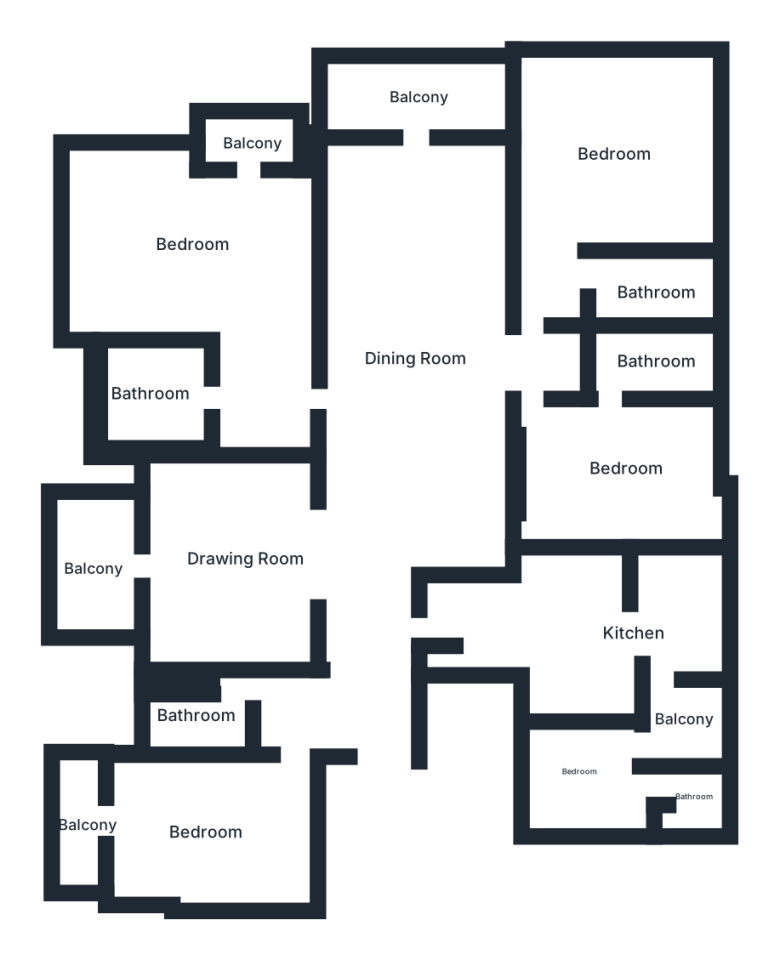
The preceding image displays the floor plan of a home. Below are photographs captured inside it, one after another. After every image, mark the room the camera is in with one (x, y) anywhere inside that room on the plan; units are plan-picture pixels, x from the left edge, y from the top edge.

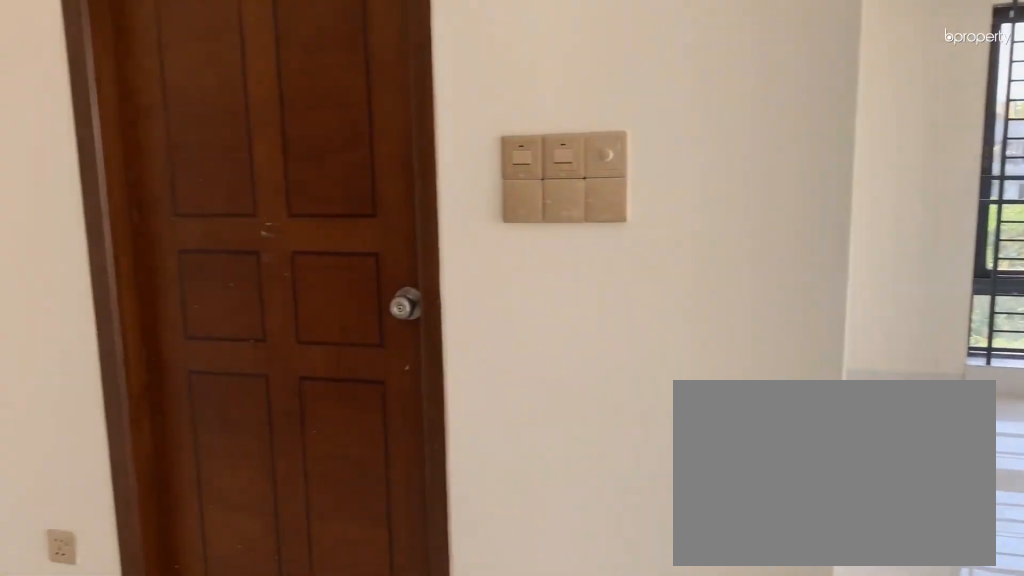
(196, 250)
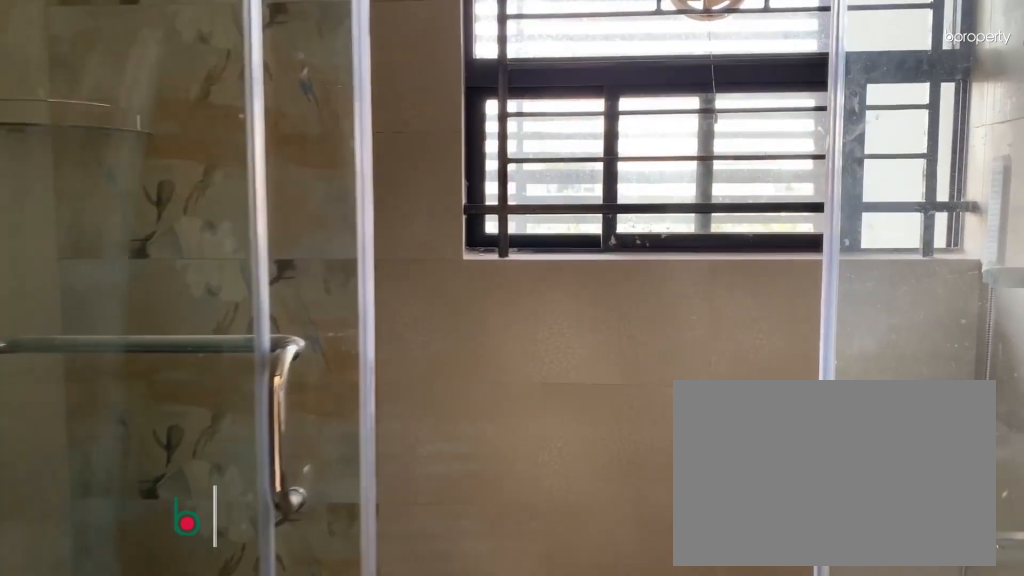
(149, 402)
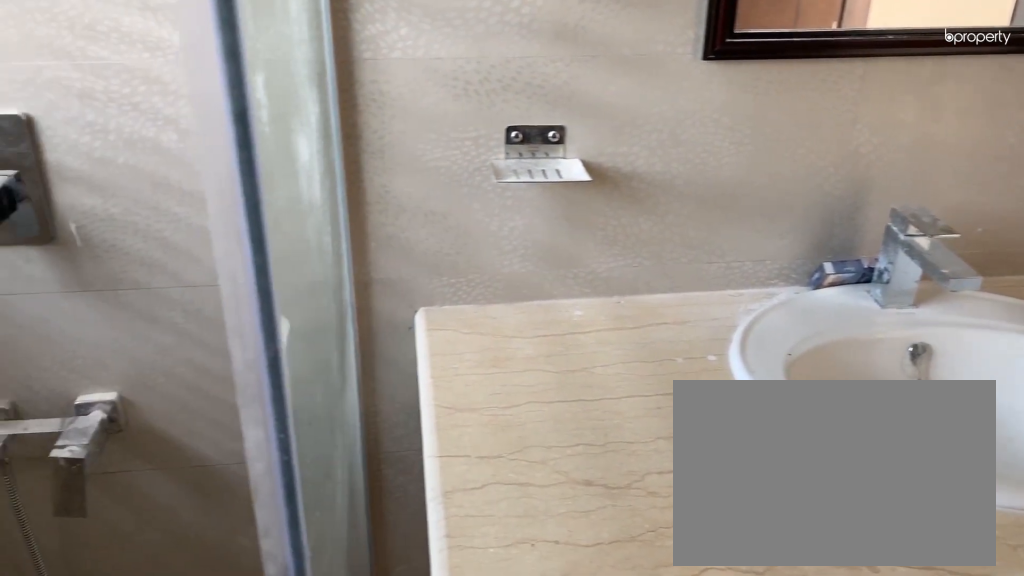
(150, 402)
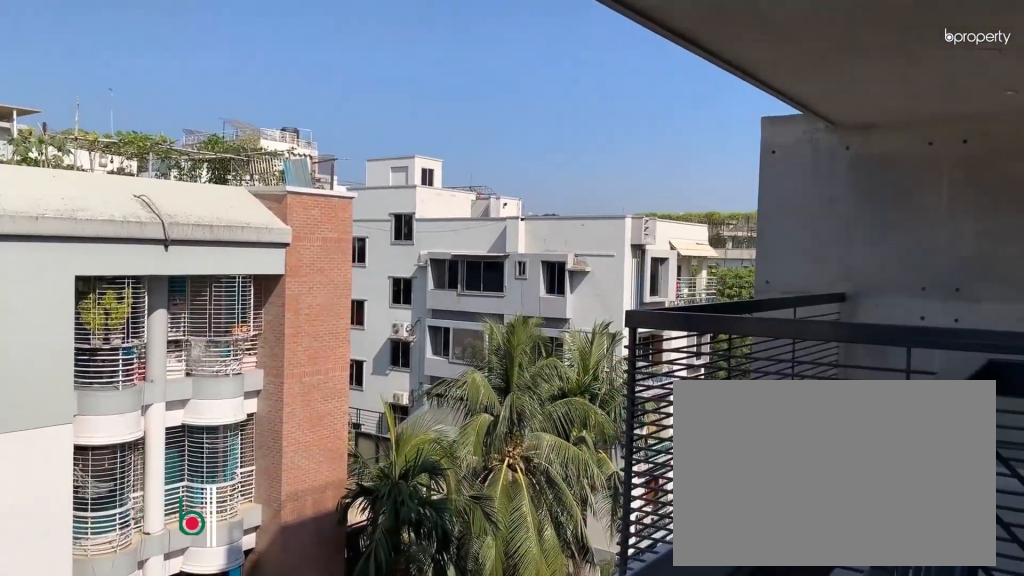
(250, 137)
